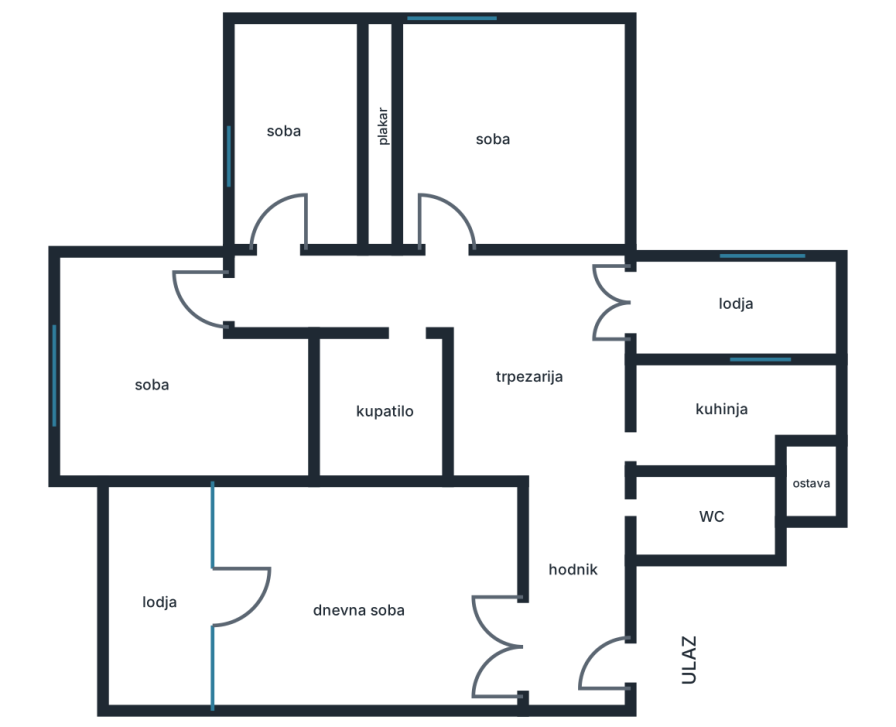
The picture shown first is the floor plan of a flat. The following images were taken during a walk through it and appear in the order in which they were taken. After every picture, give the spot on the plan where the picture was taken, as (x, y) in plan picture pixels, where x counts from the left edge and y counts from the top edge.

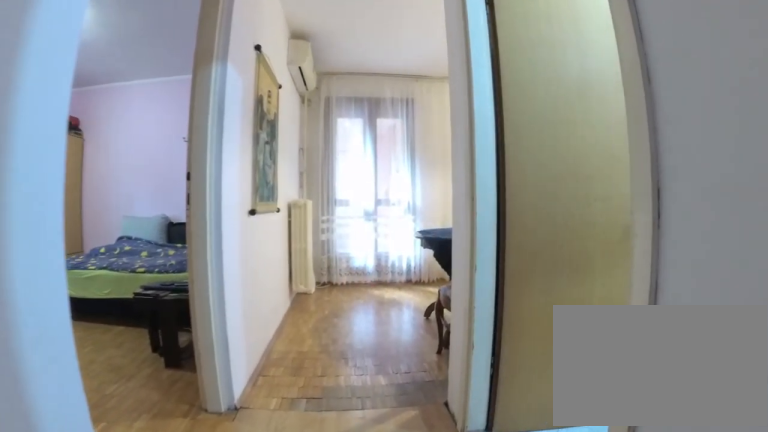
(262, 307)
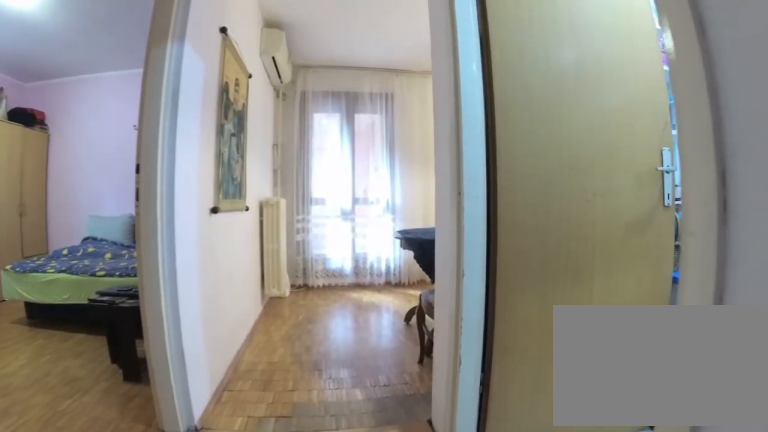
(275, 307)
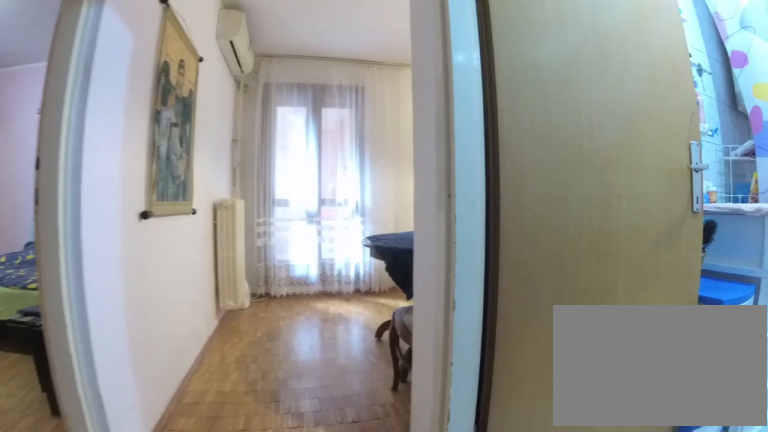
(296, 297)
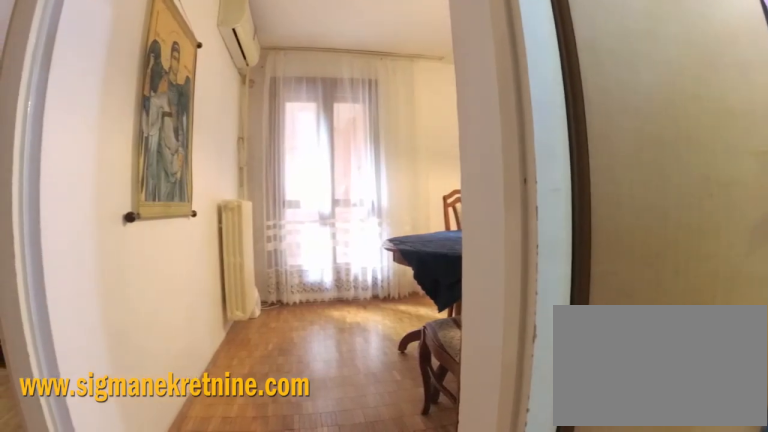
(347, 300)
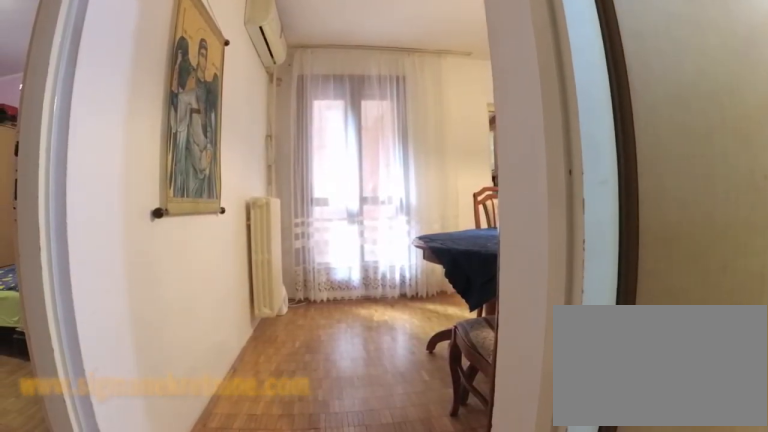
(348, 301)
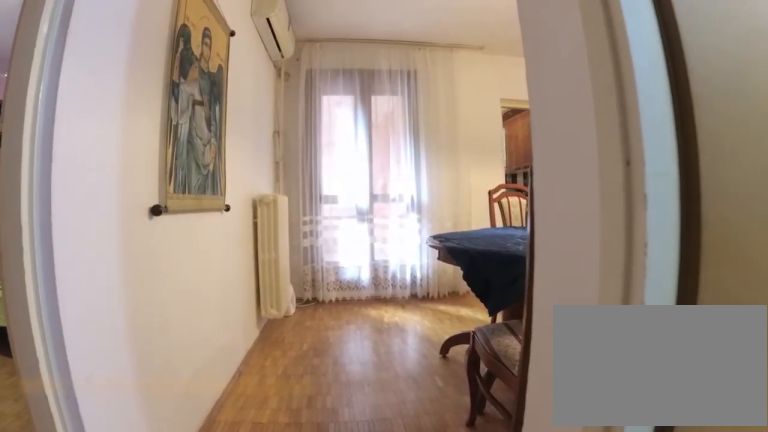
(353, 300)
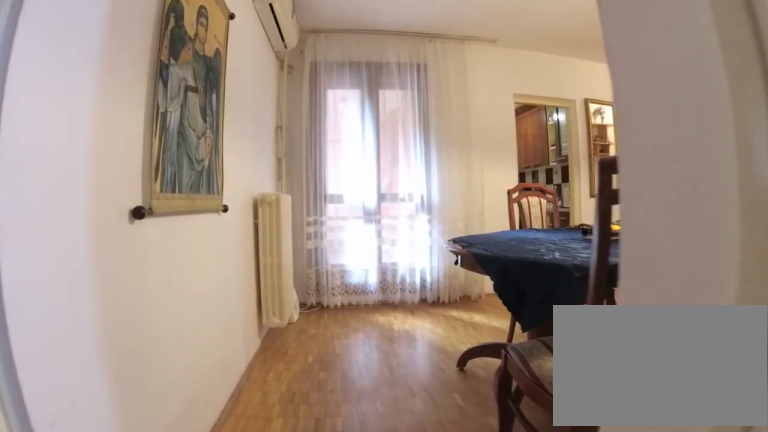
(369, 298)
